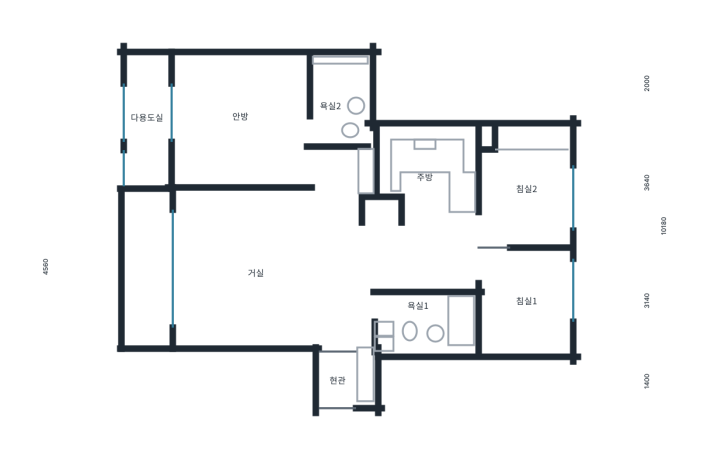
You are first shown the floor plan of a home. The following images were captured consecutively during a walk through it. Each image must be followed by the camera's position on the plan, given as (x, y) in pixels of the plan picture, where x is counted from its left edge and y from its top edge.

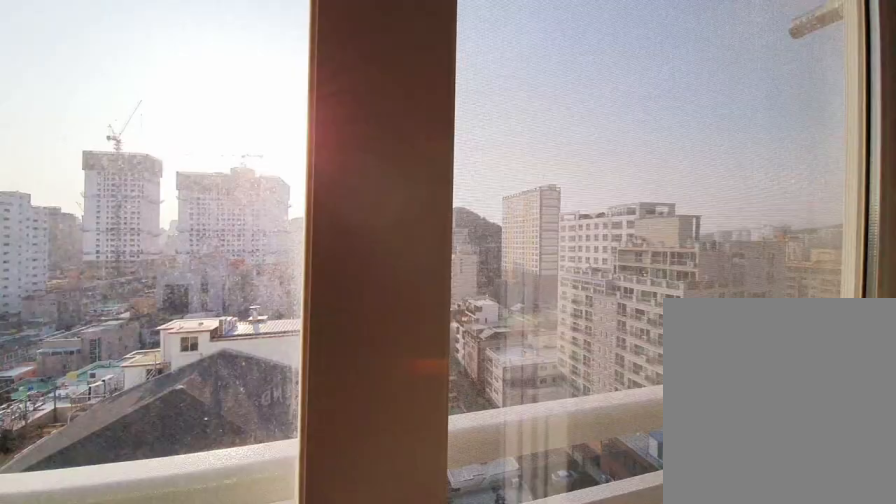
(164, 136)
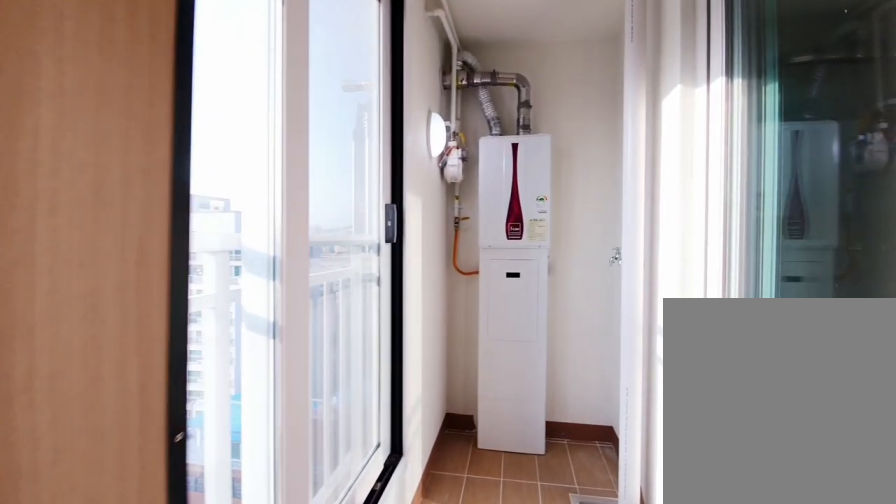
(166, 136)
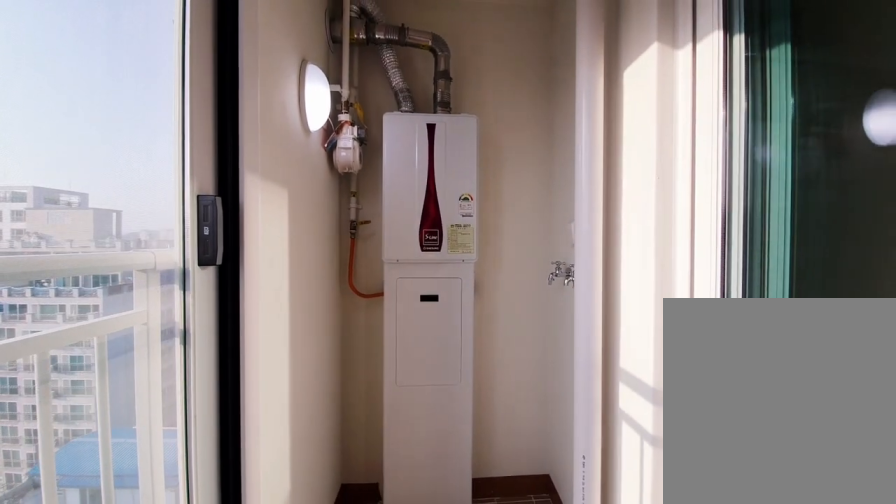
(166, 137)
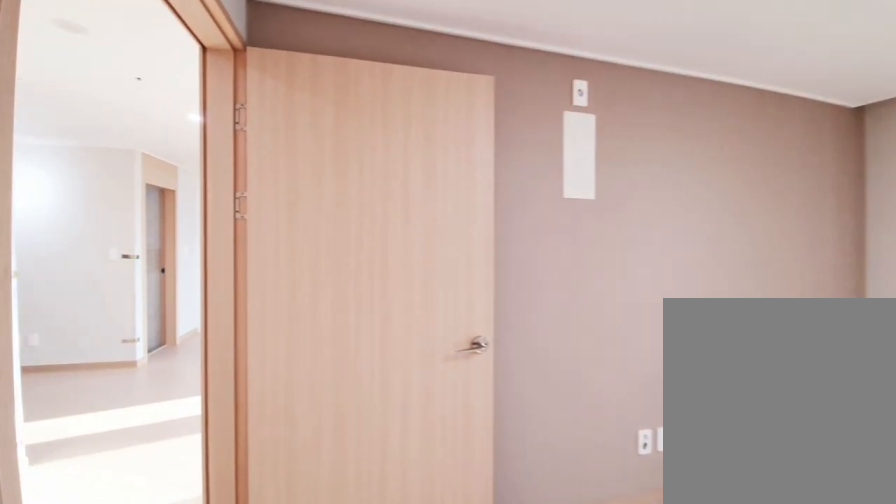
(231, 147)
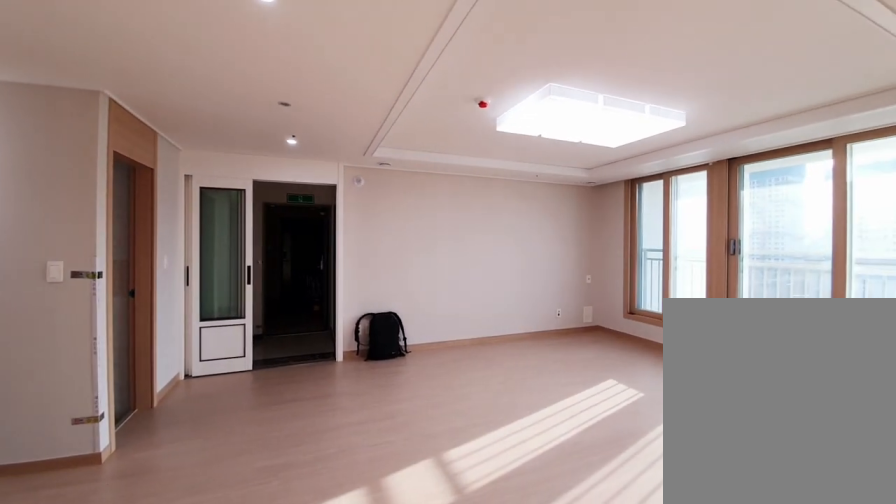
(332, 181)
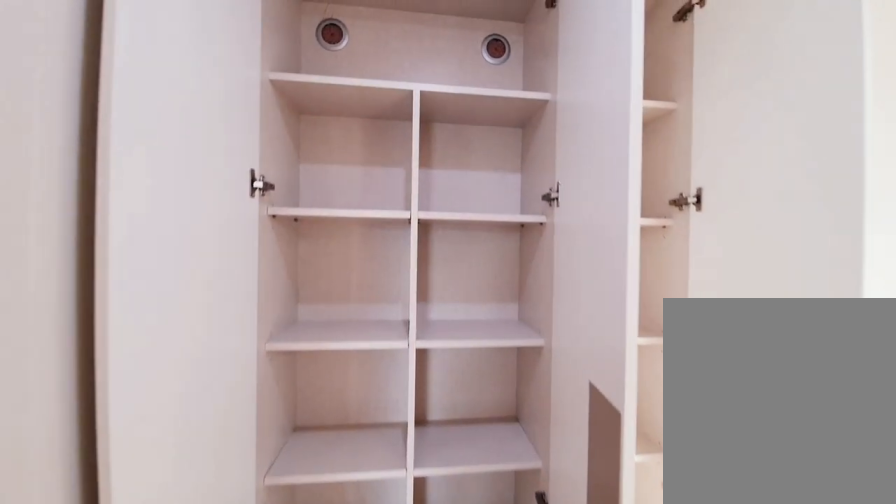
(334, 182)
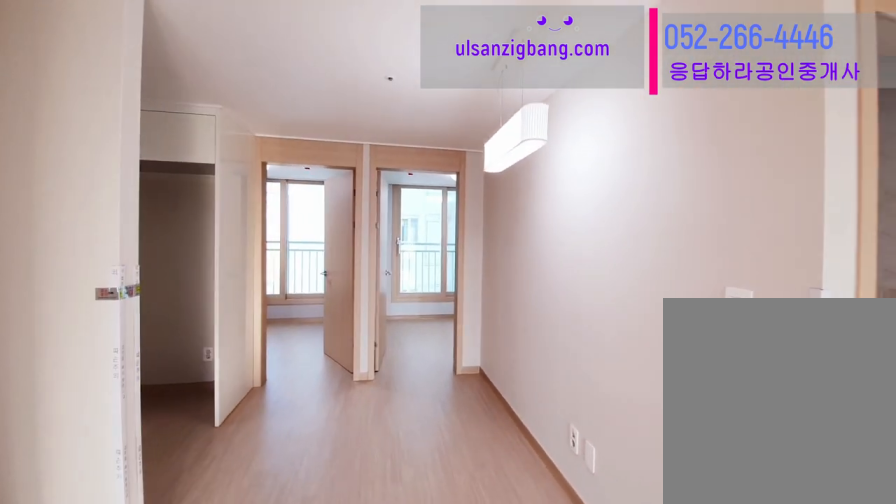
(344, 241)
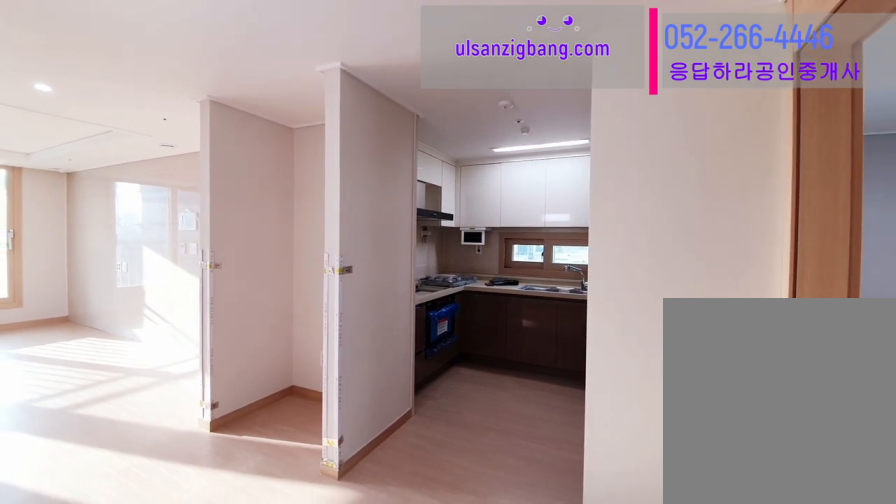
(450, 243)
